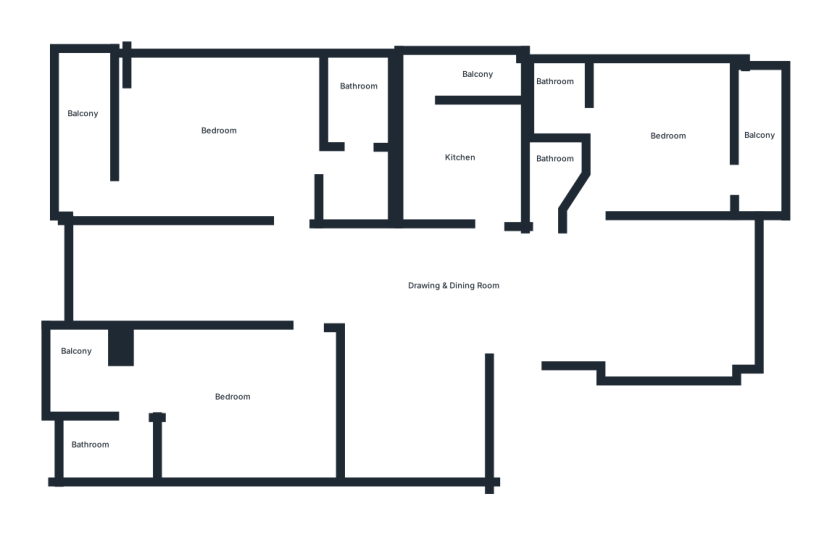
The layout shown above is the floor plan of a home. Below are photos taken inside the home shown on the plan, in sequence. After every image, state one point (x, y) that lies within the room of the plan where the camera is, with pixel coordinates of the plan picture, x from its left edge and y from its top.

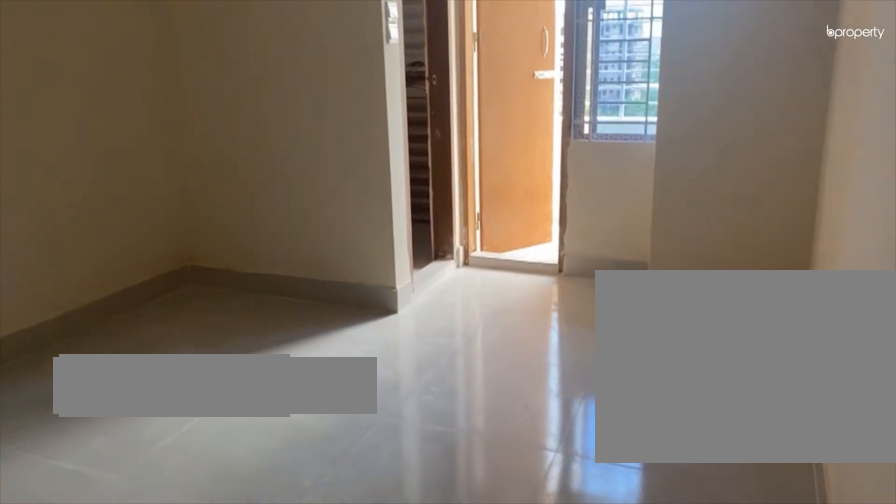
(228, 397)
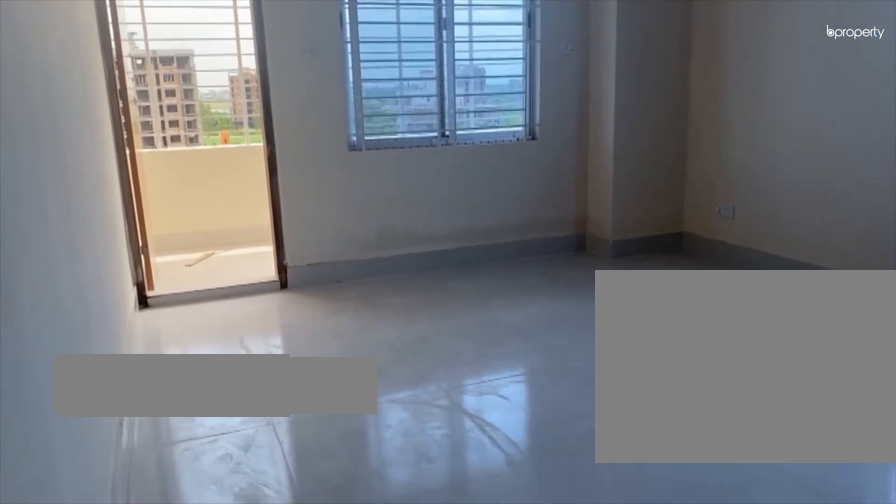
(220, 143)
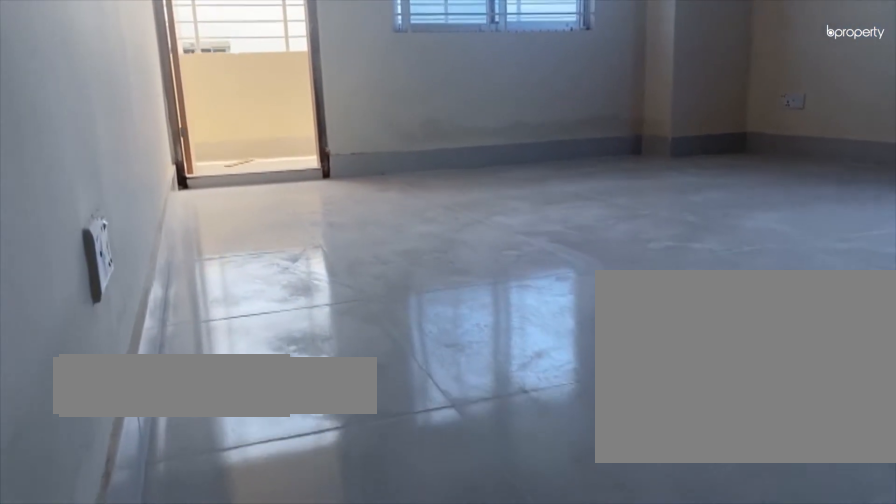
(220, 143)
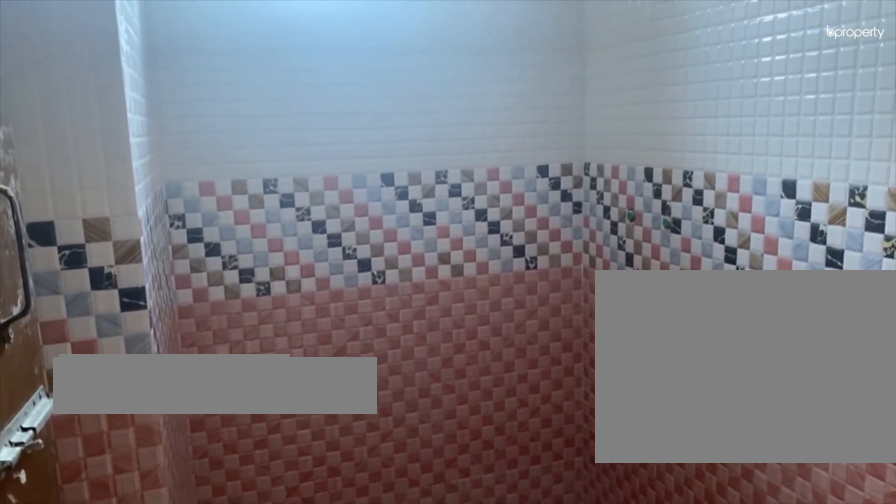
(357, 138)
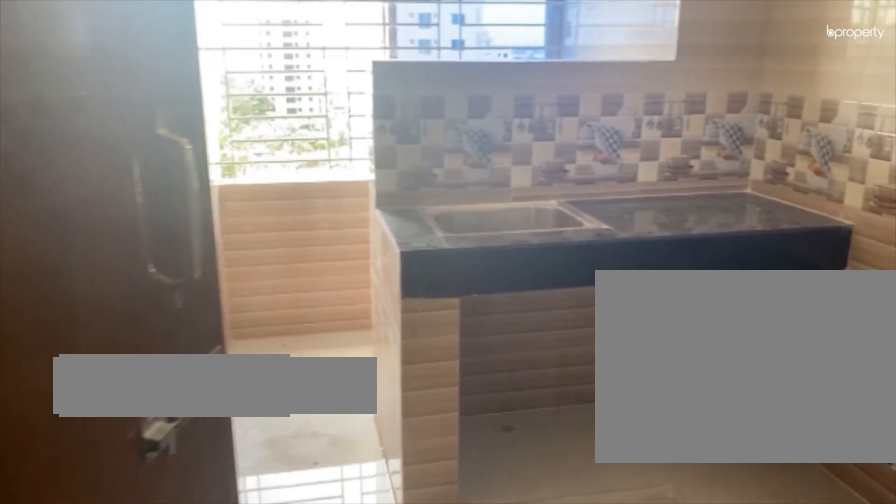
(469, 162)
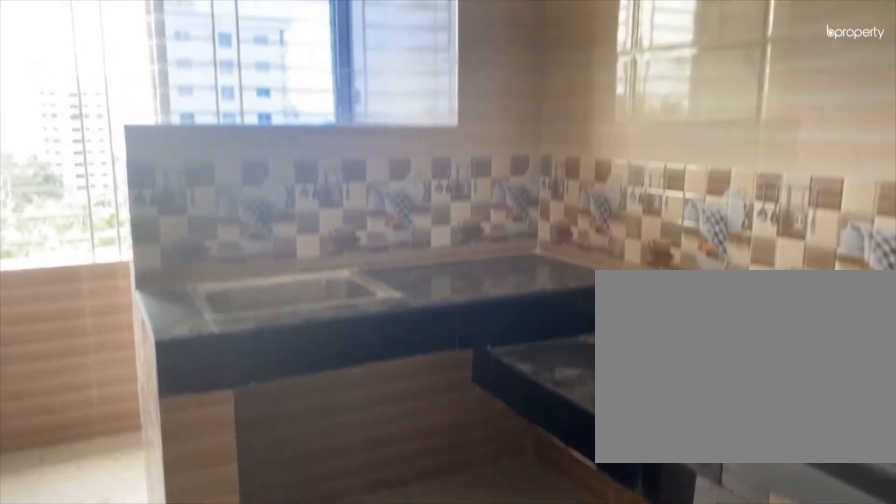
(469, 162)
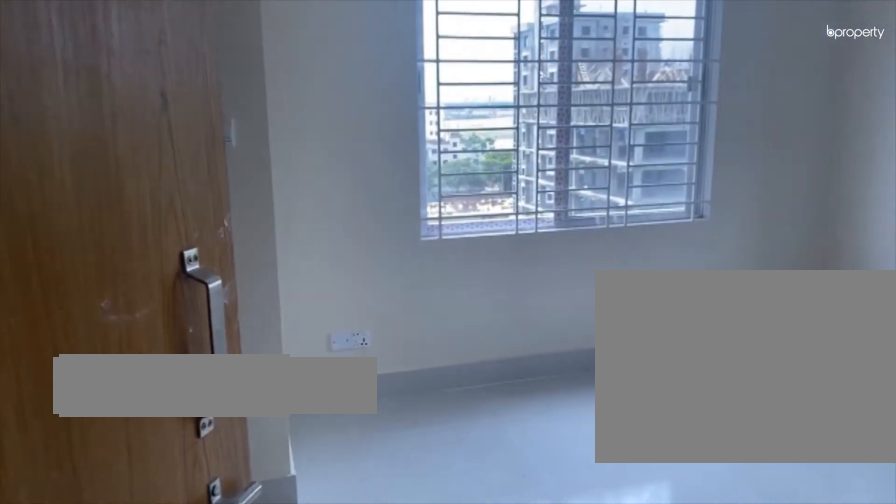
(669, 138)
